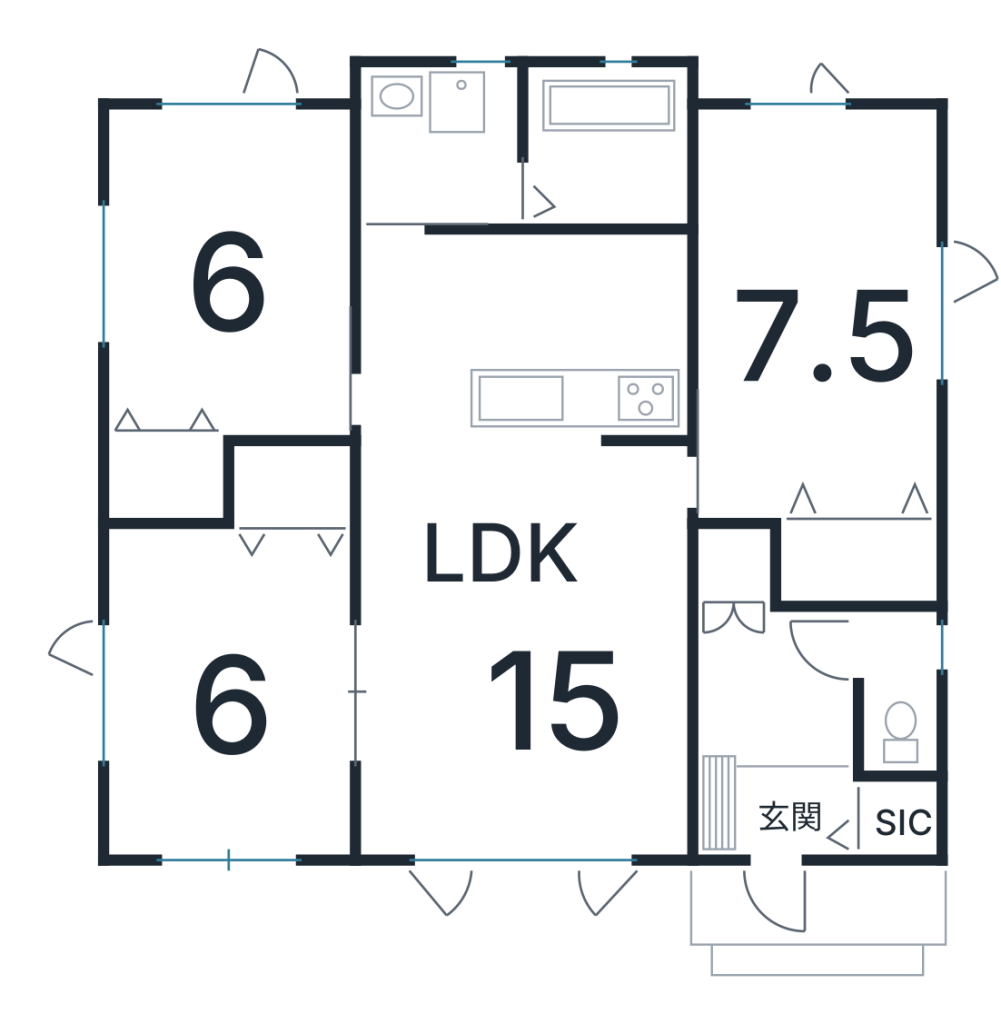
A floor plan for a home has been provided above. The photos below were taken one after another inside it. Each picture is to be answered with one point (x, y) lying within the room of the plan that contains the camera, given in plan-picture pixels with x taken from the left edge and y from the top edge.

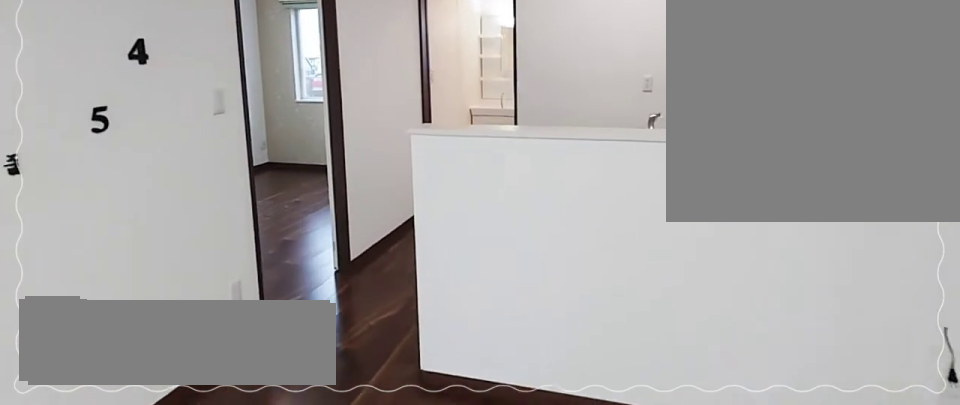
(518, 680)
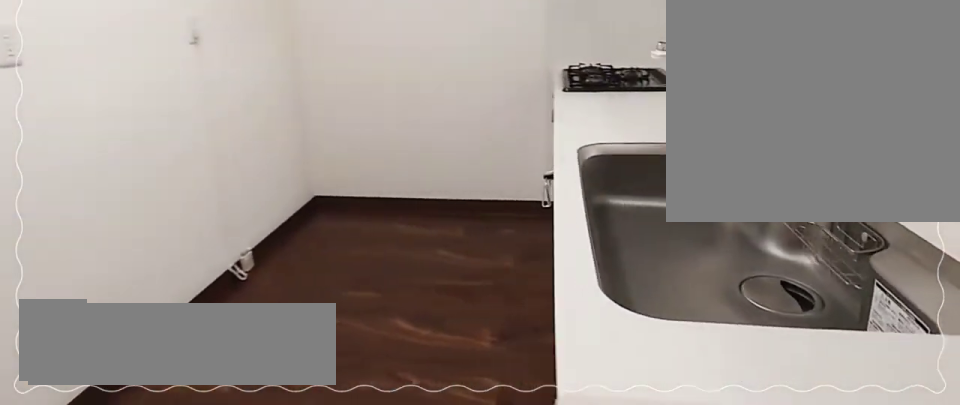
(529, 340)
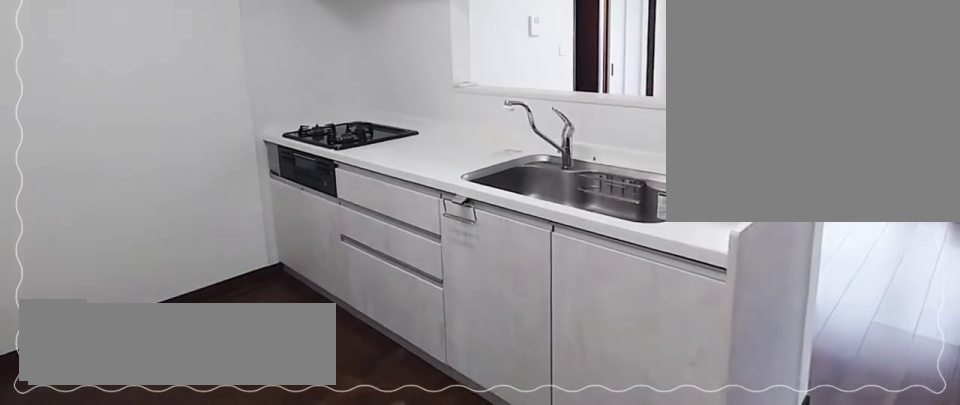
(529, 340)
